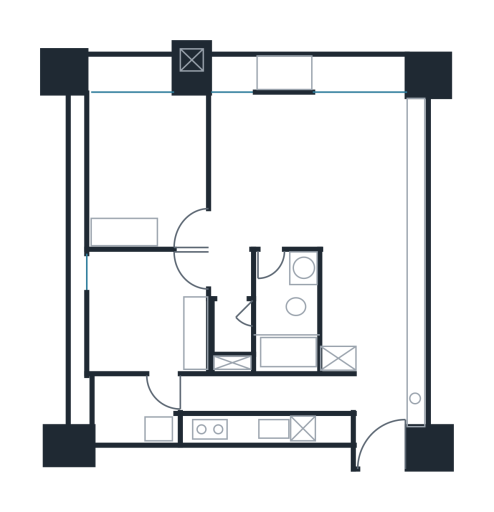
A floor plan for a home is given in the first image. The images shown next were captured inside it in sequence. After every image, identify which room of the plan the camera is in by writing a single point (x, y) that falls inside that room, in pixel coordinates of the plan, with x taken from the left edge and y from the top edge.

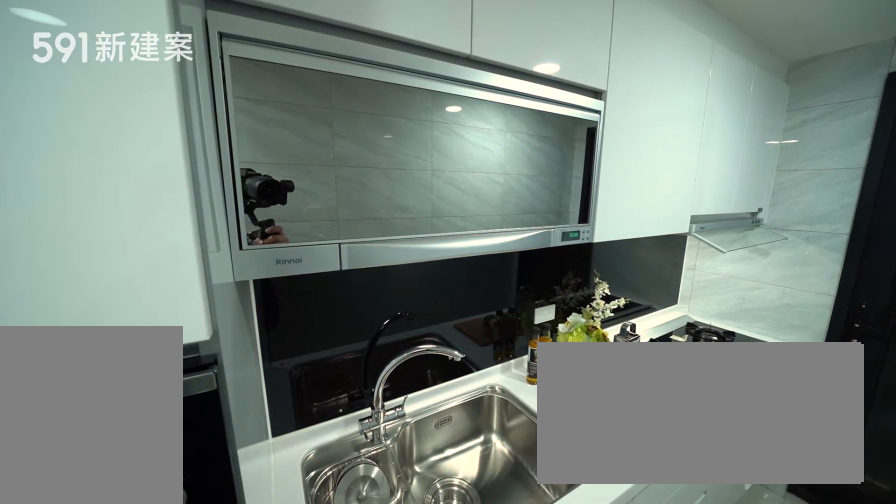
(262, 405)
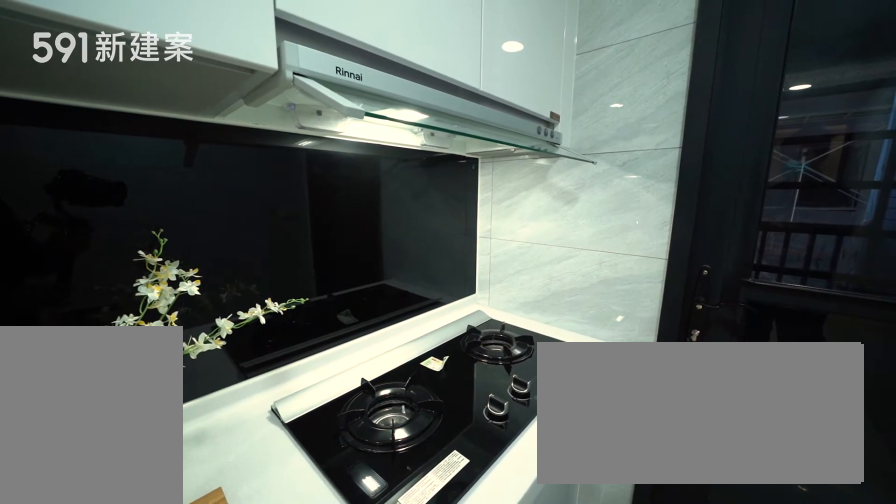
(262, 405)
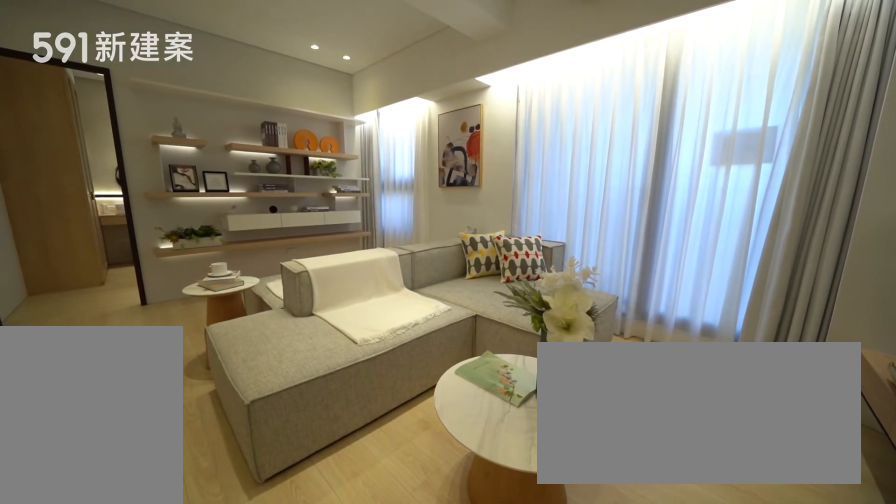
(358, 149)
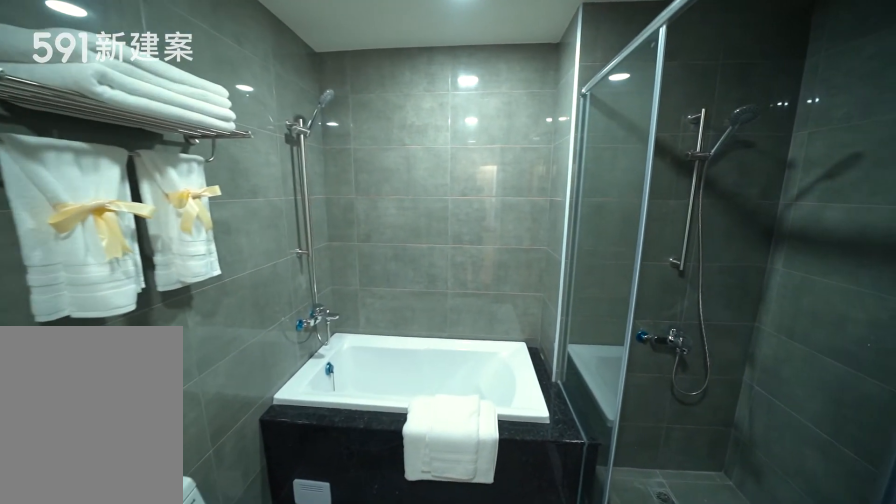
(283, 312)
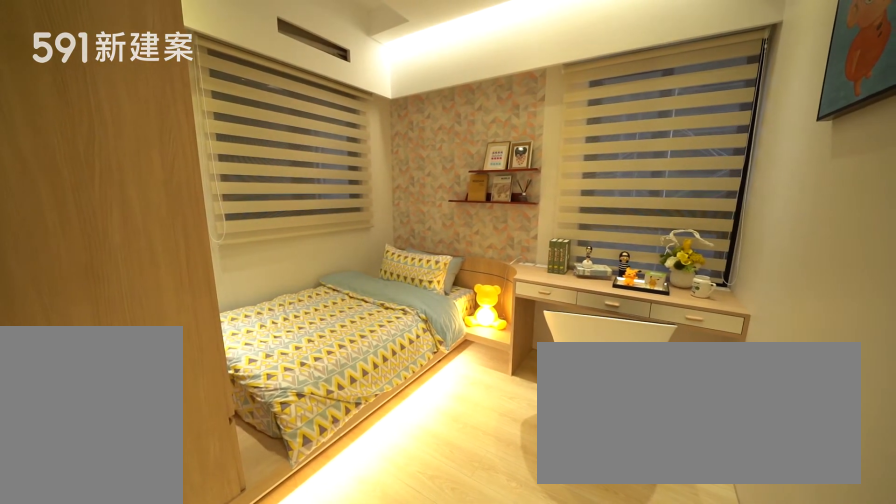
(150, 312)
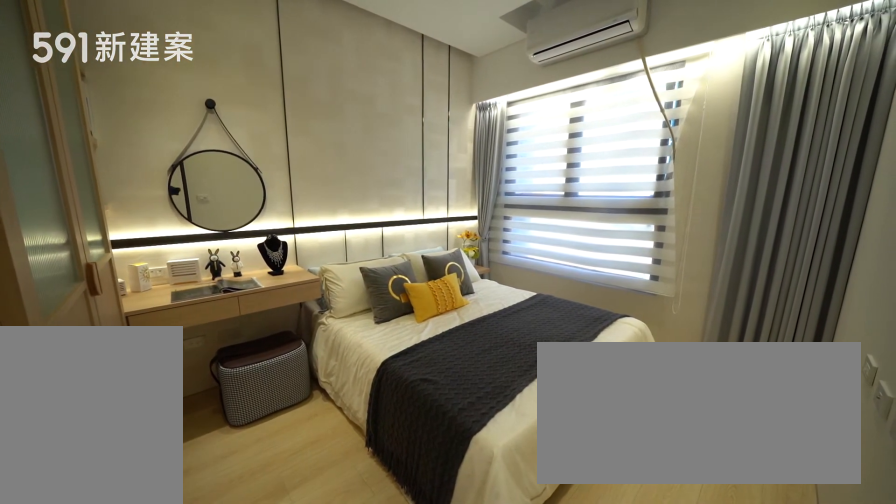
(147, 164)
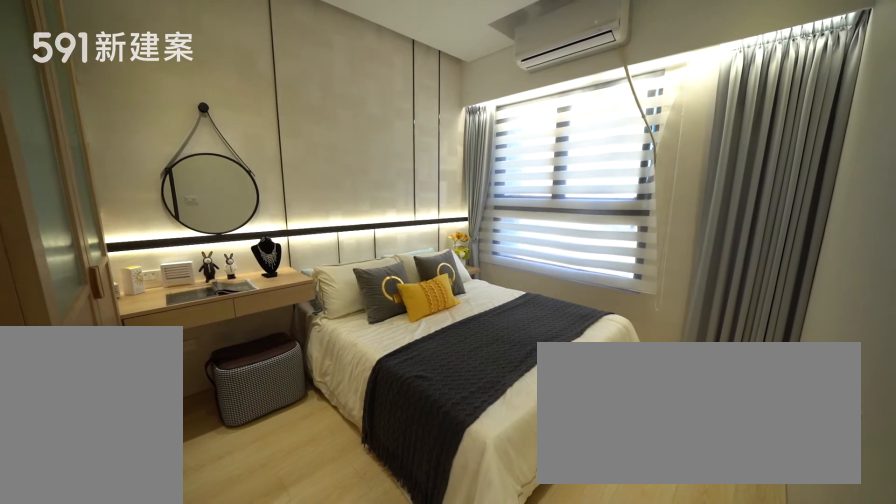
(147, 164)
